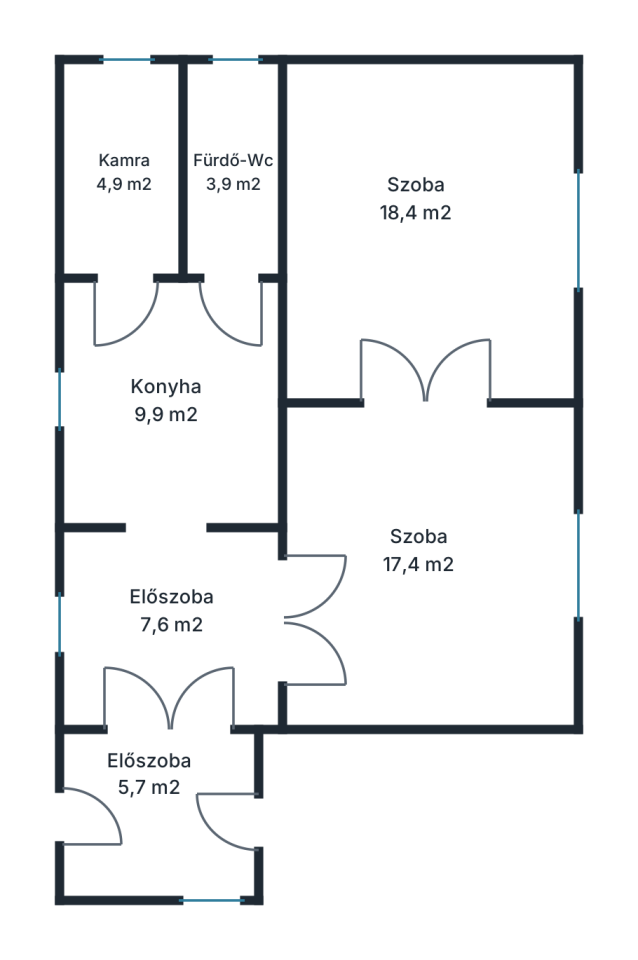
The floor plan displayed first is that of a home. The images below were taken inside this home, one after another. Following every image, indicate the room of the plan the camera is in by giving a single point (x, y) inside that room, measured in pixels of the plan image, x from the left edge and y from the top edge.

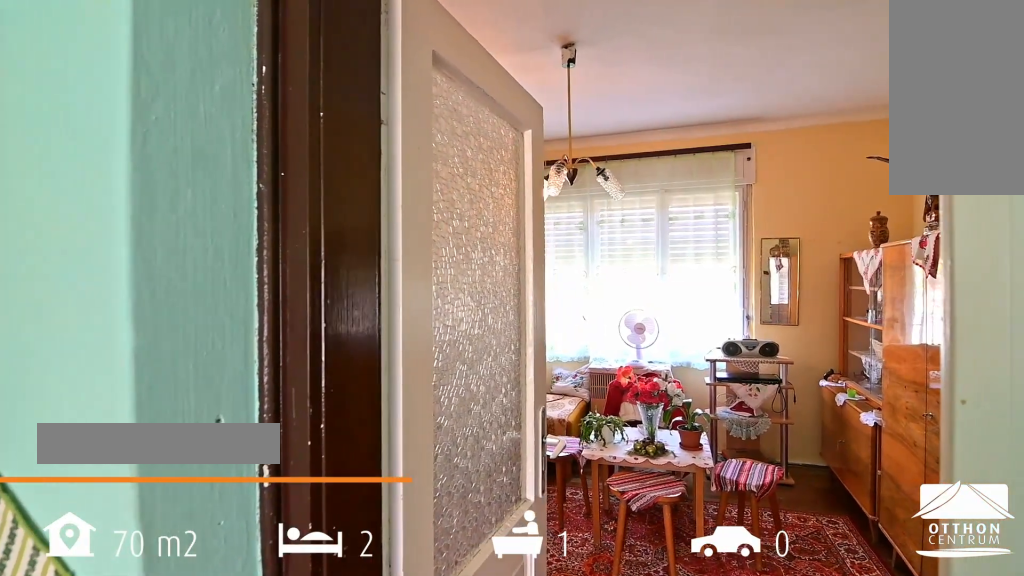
(431, 560)
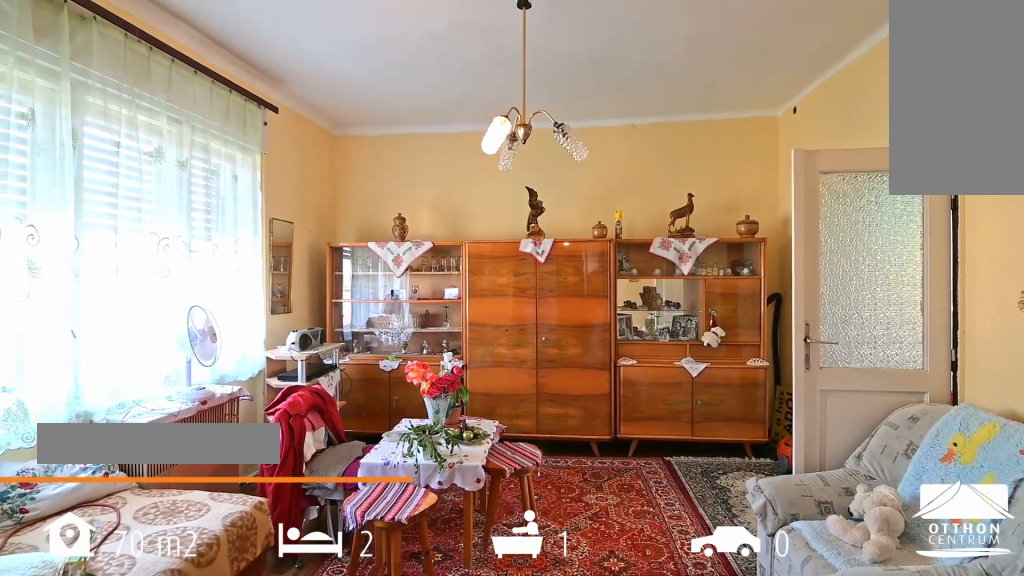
(431, 559)
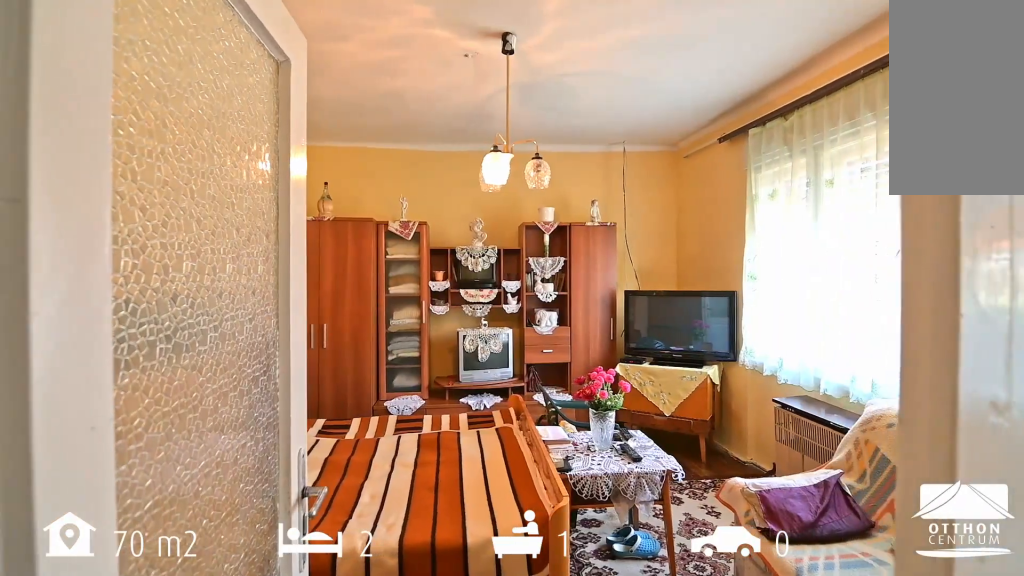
(431, 228)
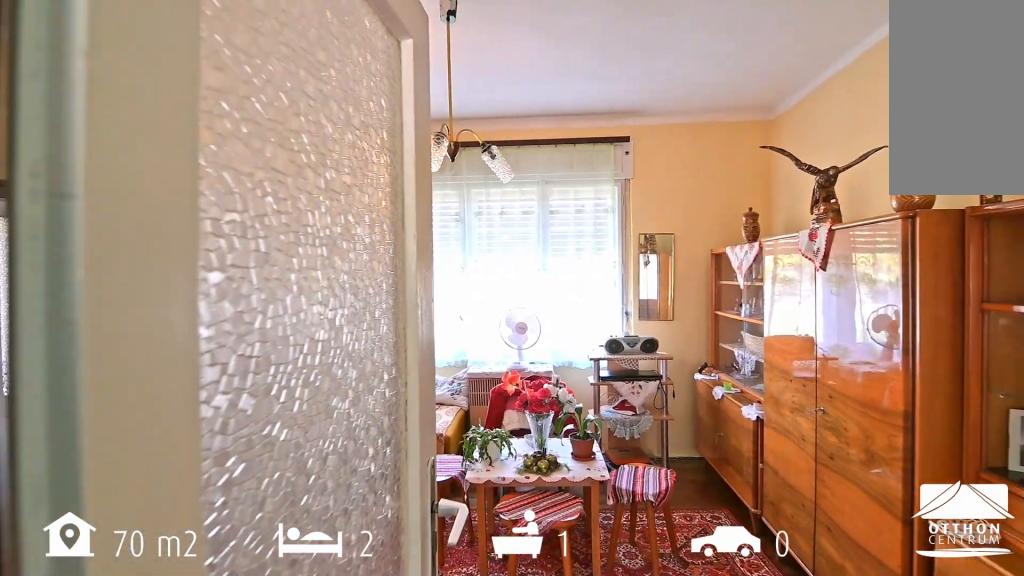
(431, 560)
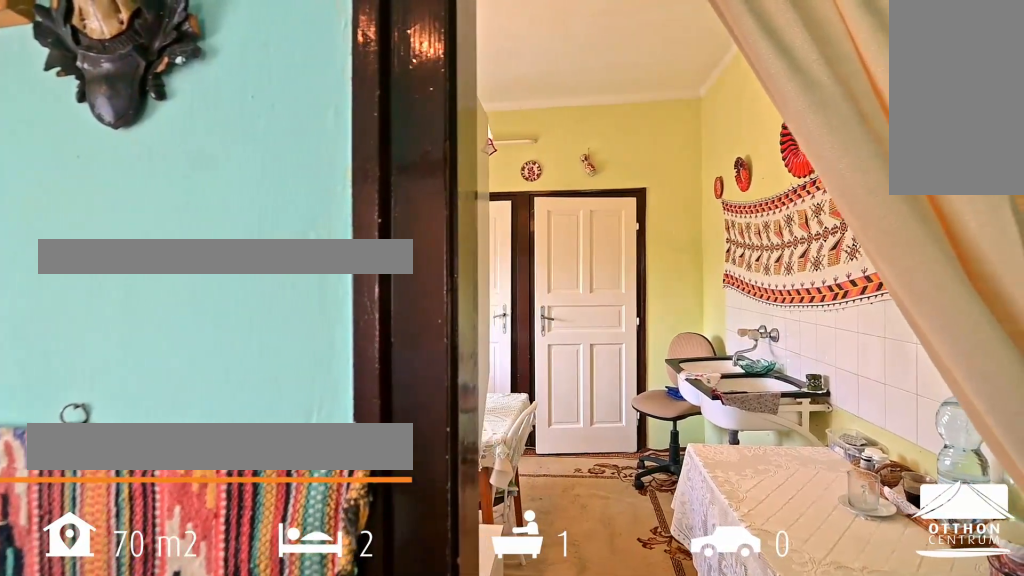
(175, 406)
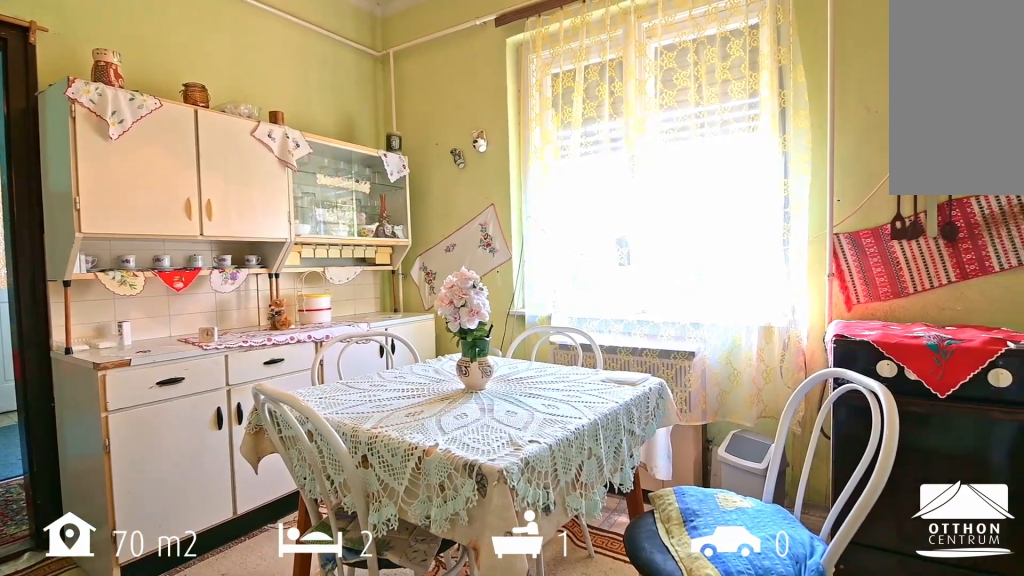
(174, 406)
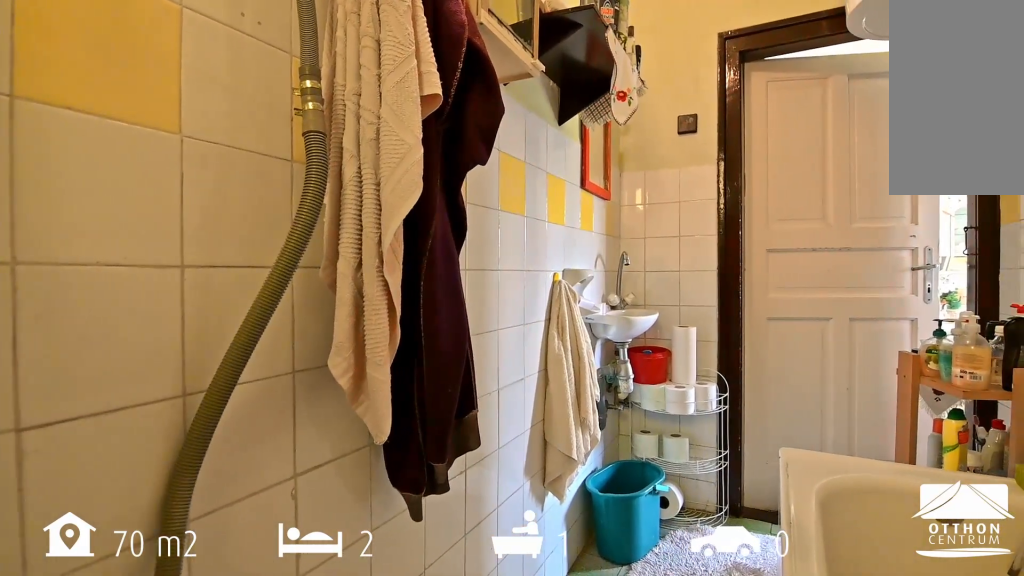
(225, 165)
